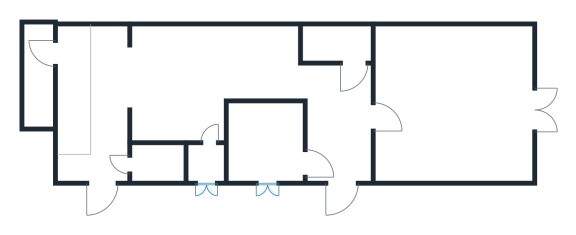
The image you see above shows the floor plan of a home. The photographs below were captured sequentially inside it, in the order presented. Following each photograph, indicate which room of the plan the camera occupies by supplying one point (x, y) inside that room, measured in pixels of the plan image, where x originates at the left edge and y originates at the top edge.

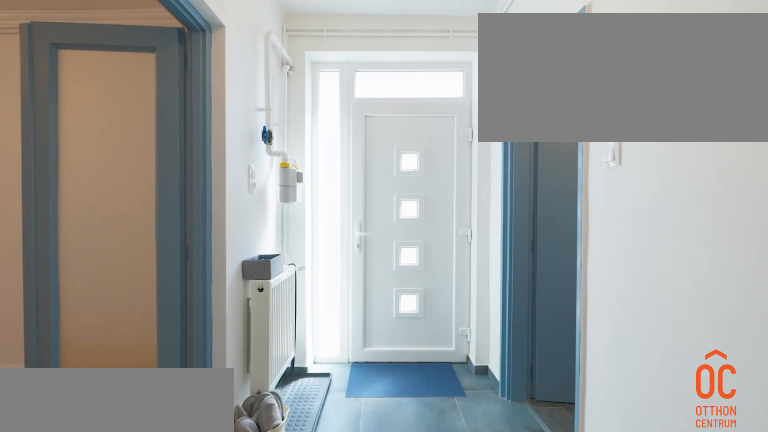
(342, 125)
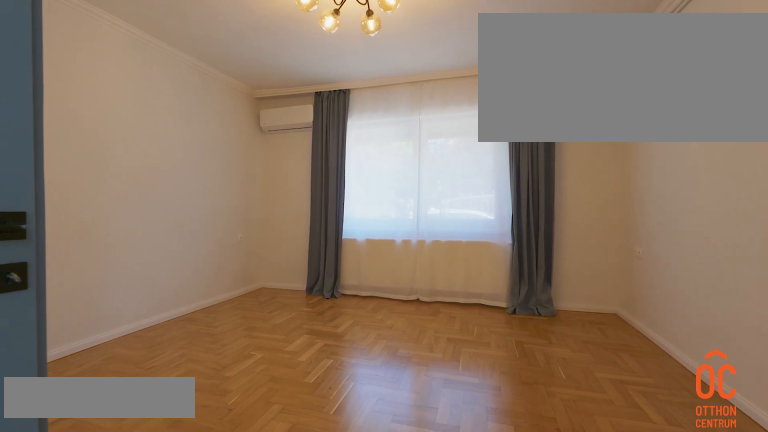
(463, 108)
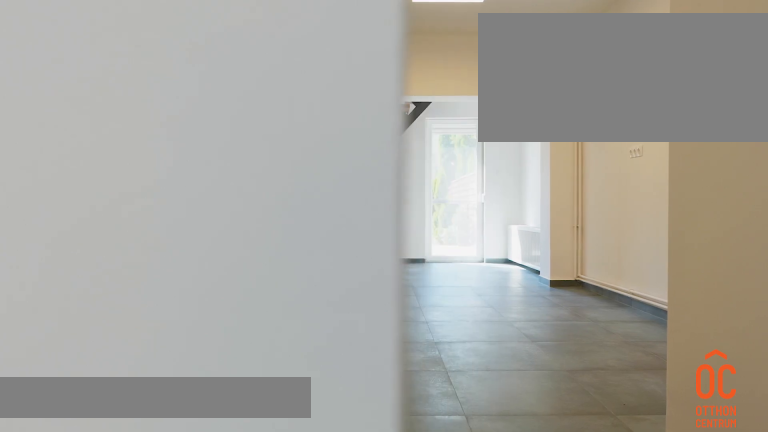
(227, 65)
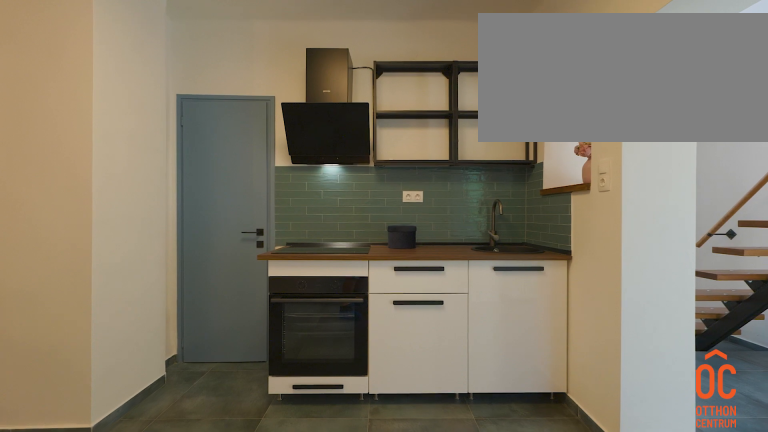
(227, 65)
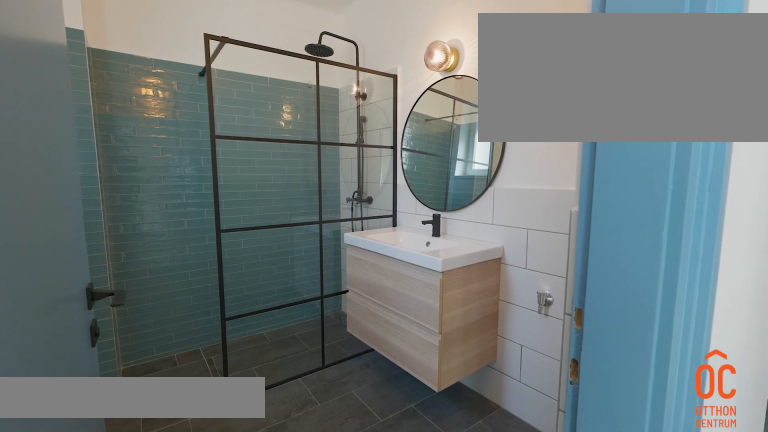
(259, 143)
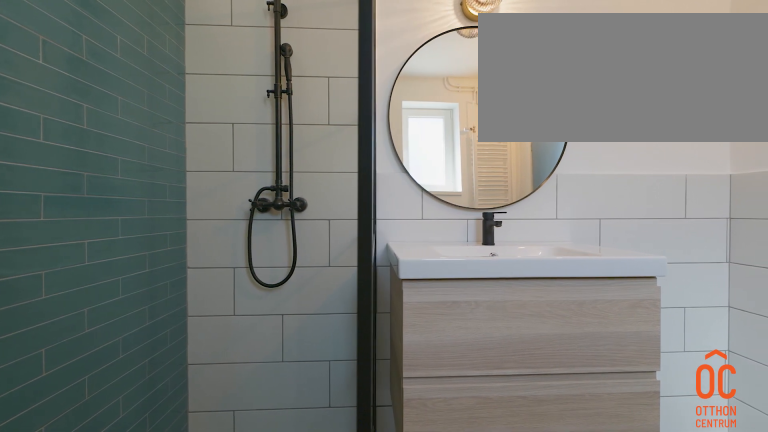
(259, 143)
